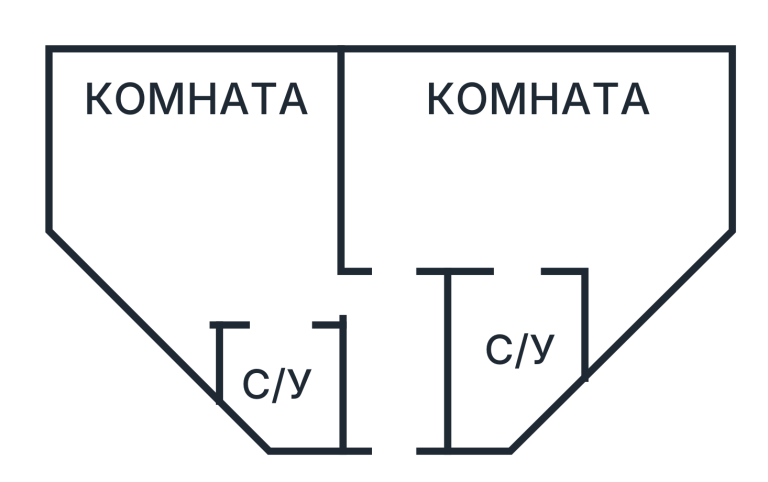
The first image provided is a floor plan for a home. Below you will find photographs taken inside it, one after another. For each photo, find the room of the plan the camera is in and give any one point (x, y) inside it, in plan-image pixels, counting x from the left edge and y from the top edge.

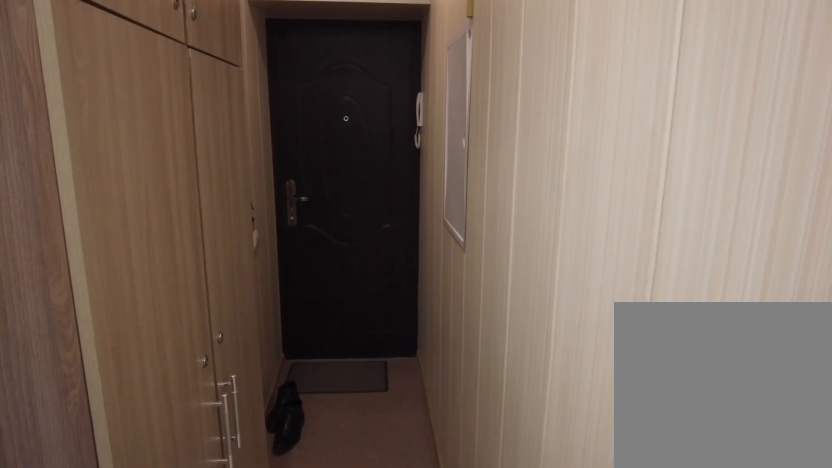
(403, 380)
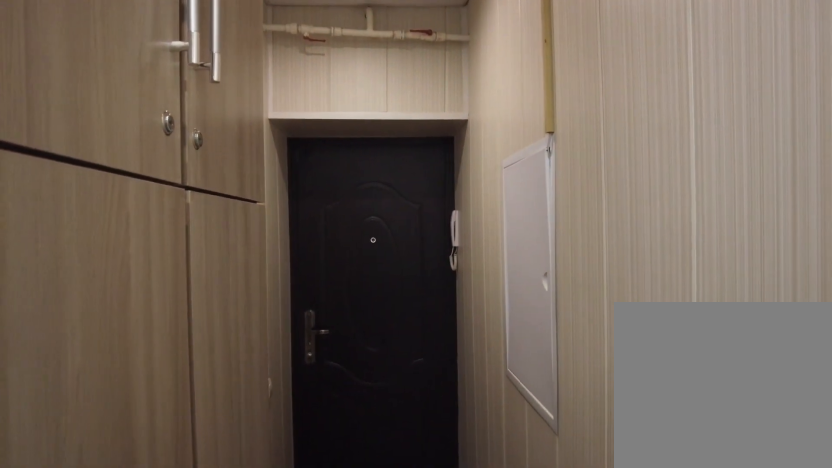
(403, 380)
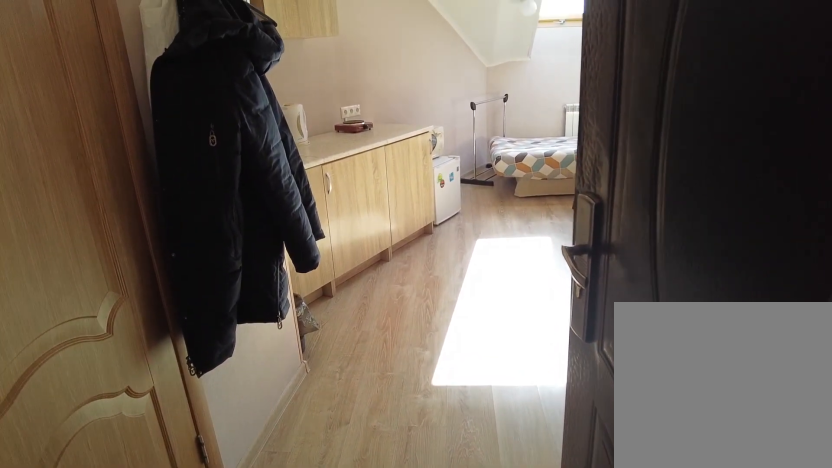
(369, 308)
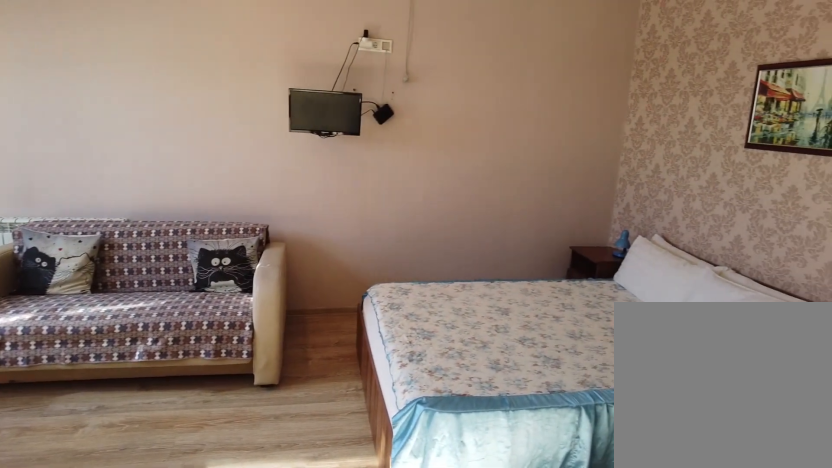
(251, 258)
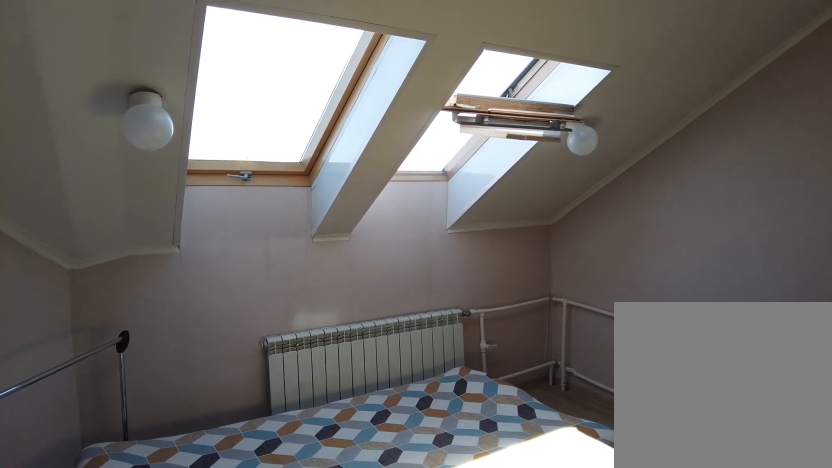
(251, 258)
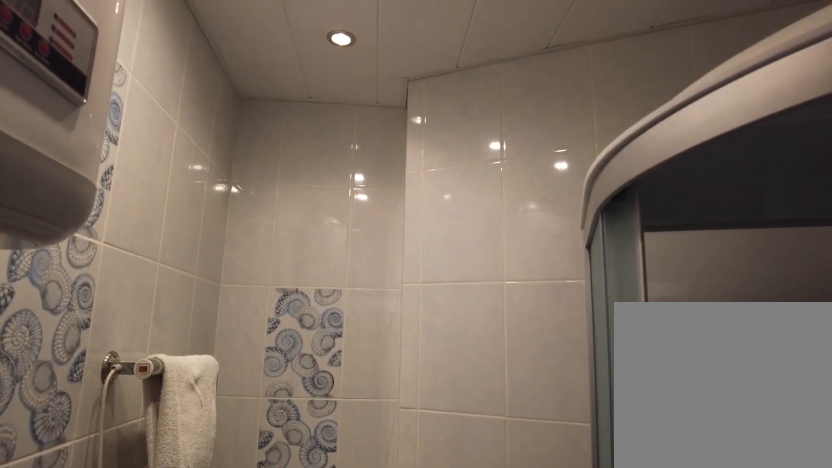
(296, 368)
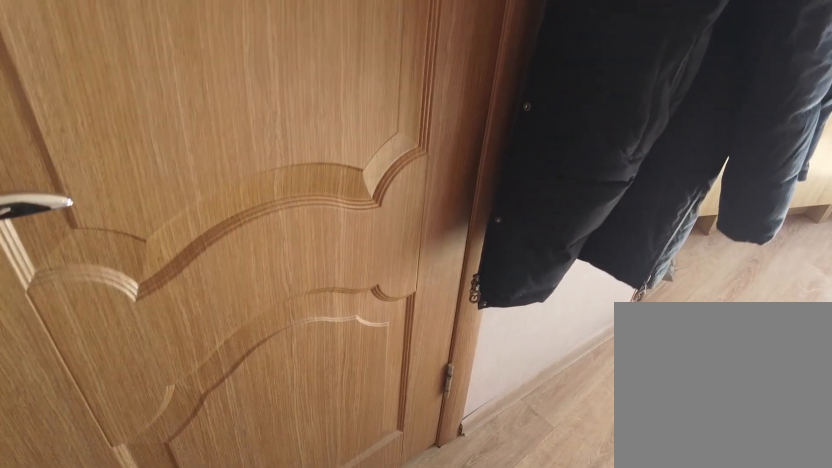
(258, 283)
